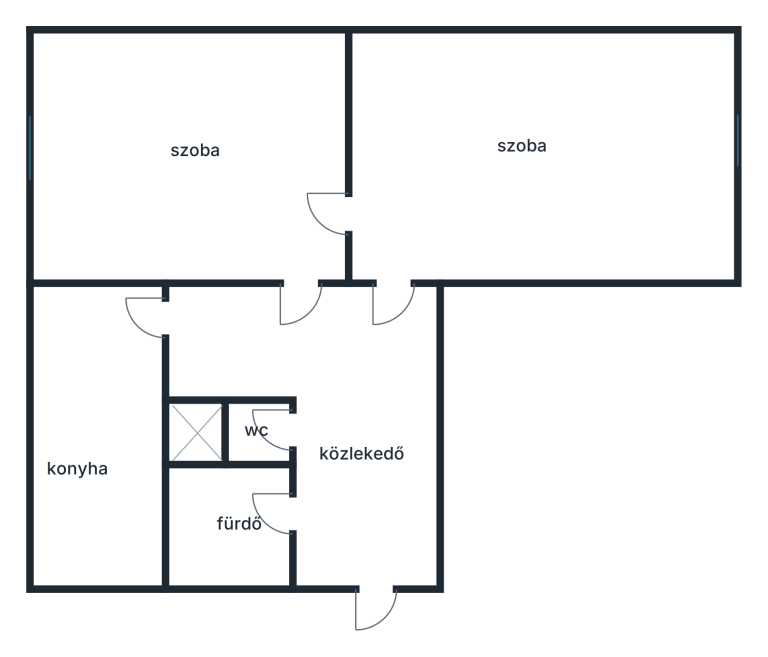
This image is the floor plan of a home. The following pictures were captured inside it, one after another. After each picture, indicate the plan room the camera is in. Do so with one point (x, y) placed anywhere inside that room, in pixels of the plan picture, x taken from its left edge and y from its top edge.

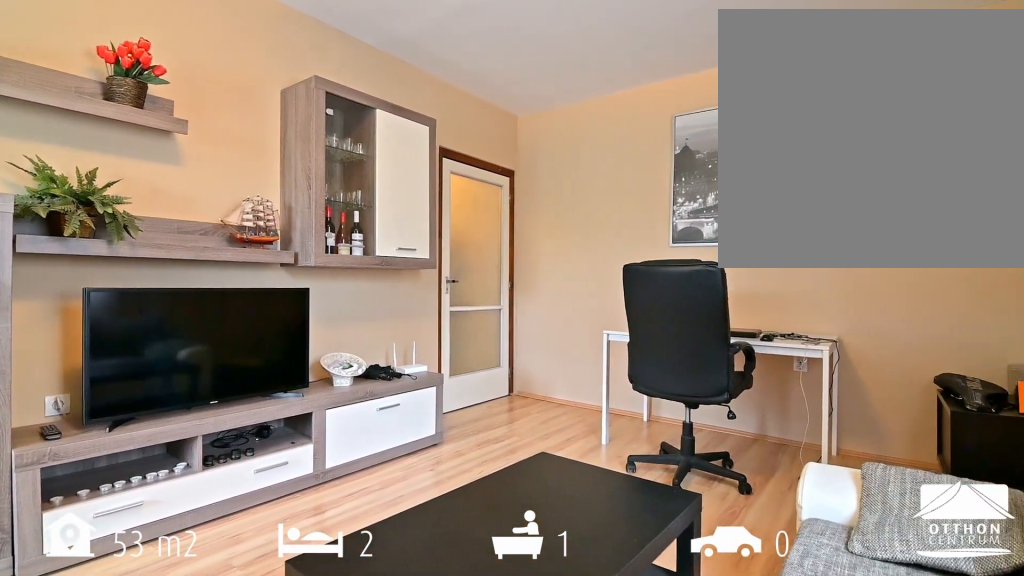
(539, 156)
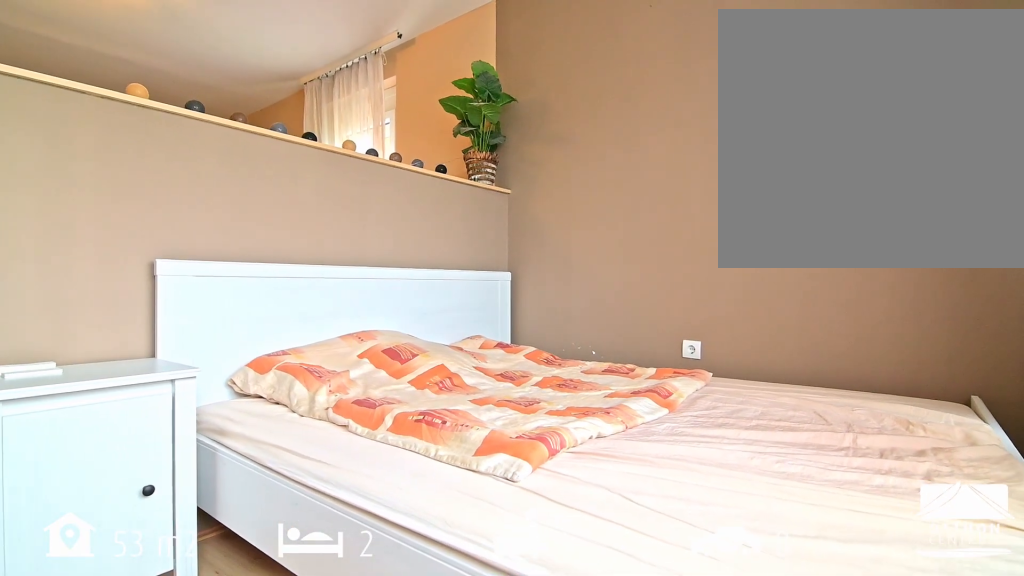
(539, 156)
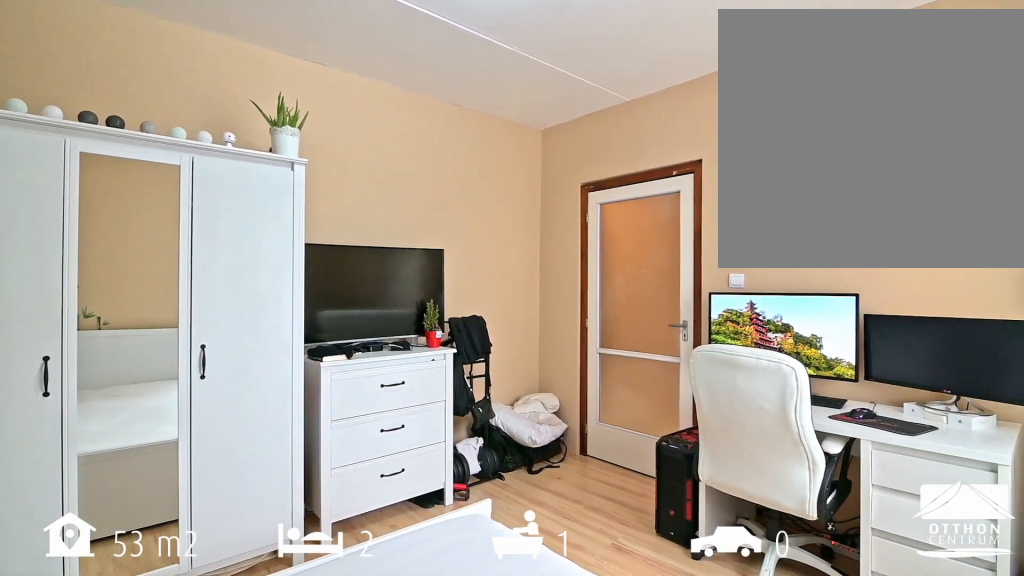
(186, 157)
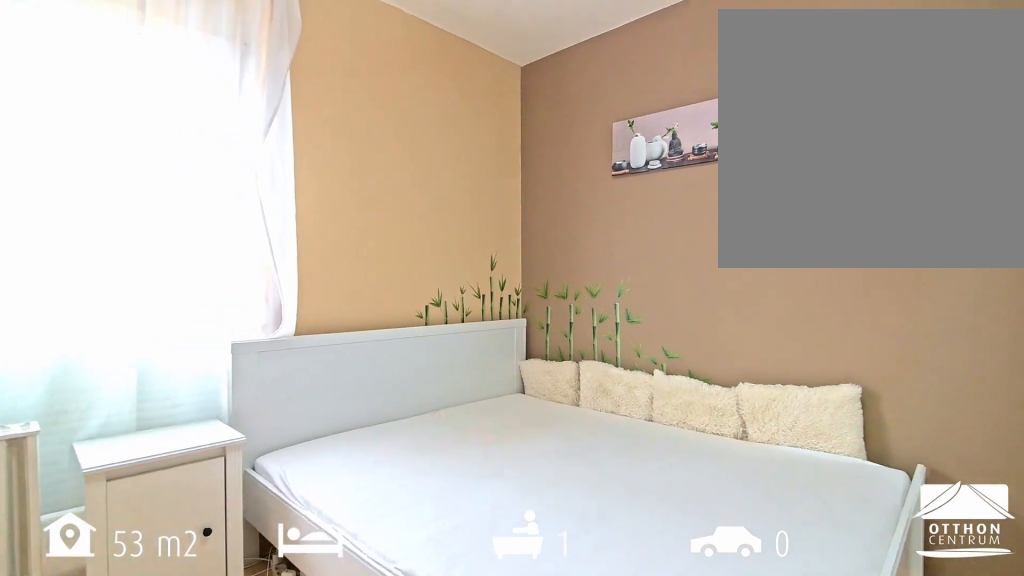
(186, 157)
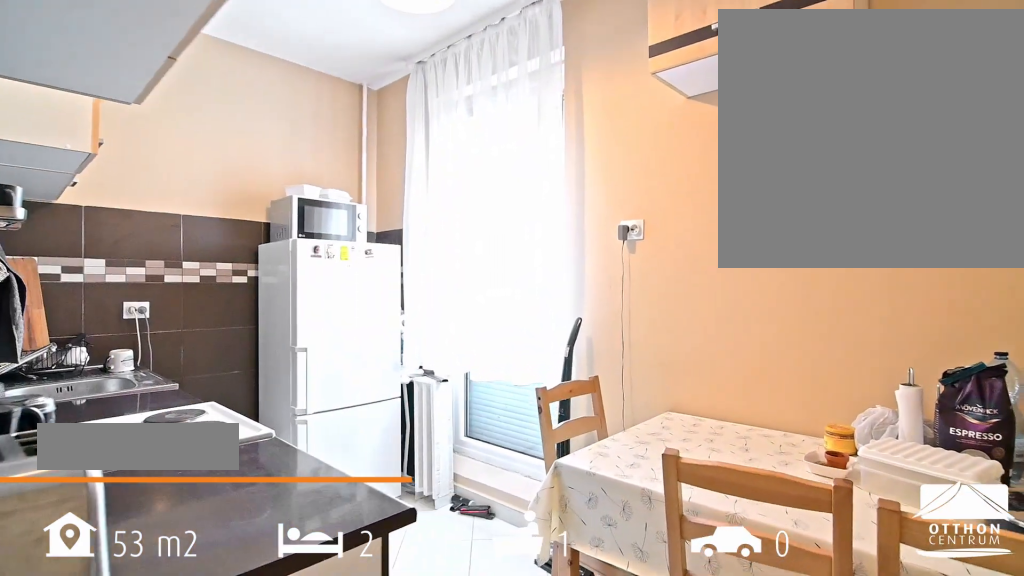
(97, 431)
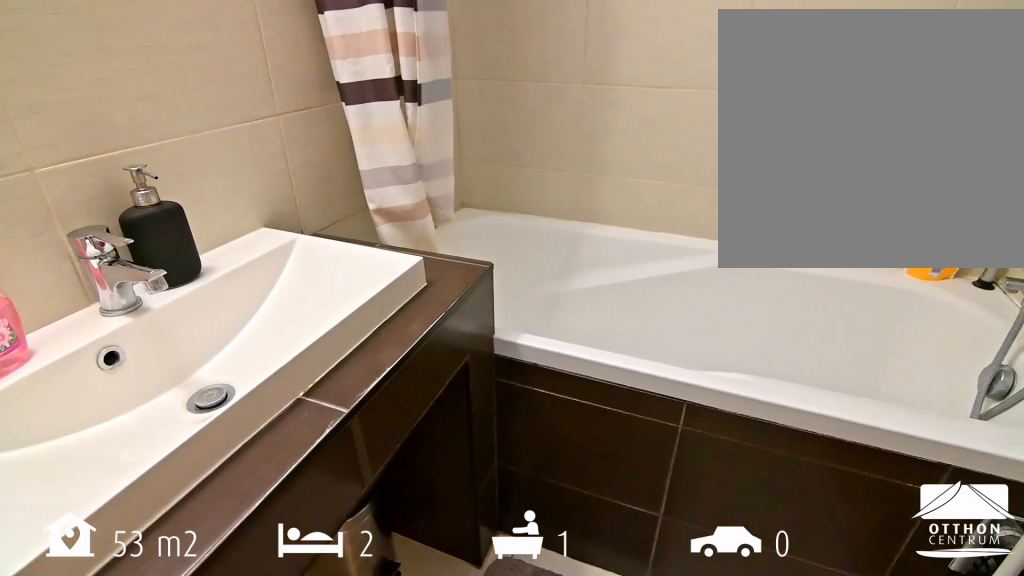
(230, 521)
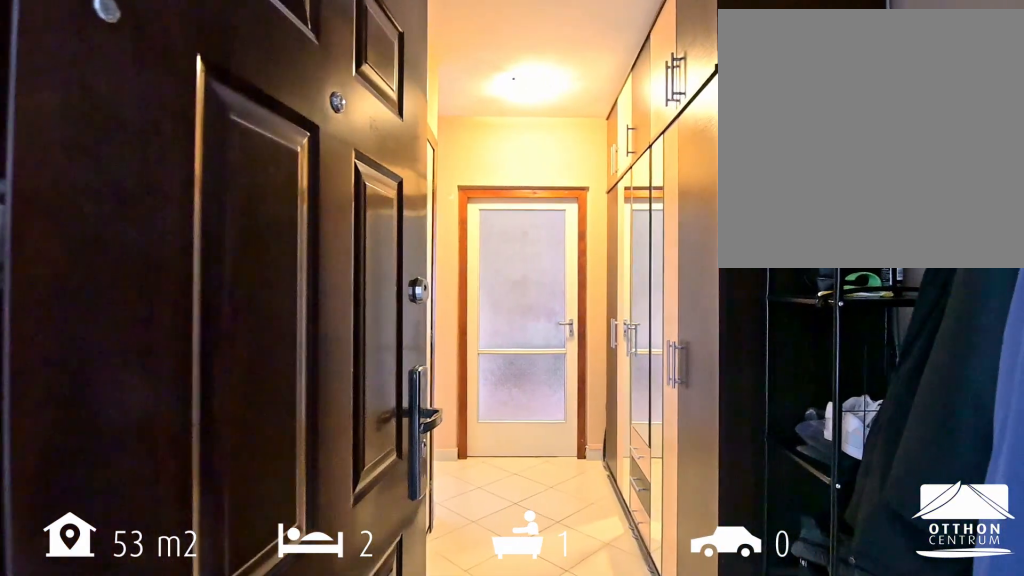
(358, 359)
